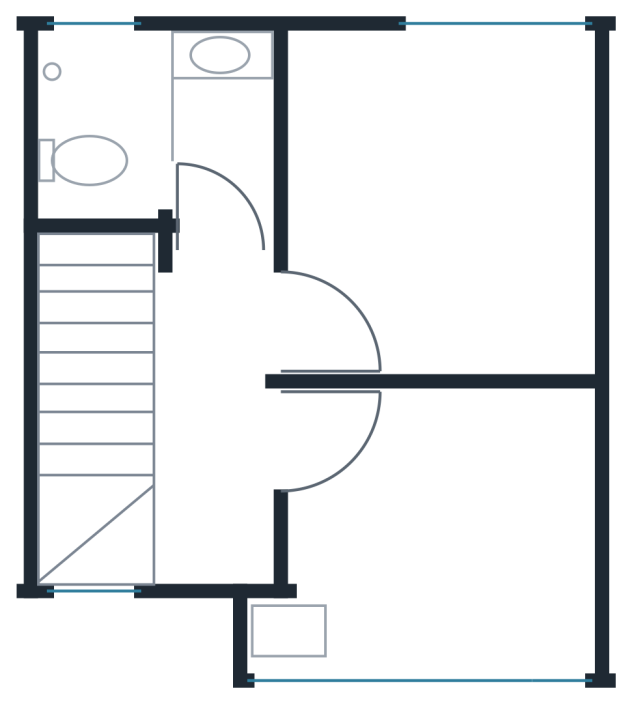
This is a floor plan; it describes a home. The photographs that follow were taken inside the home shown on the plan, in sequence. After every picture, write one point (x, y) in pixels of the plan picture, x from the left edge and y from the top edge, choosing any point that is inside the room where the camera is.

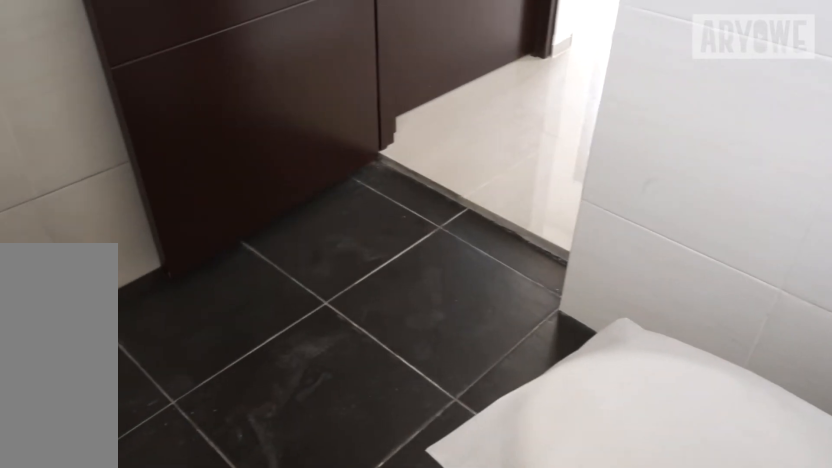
(163, 132)
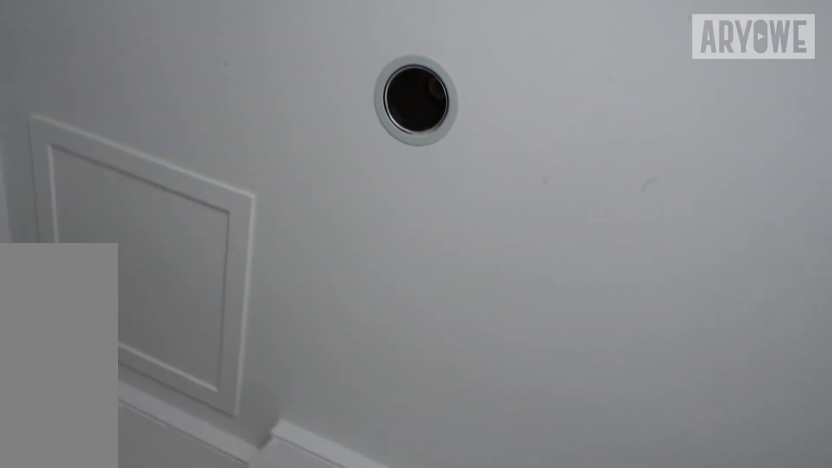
(163, 132)
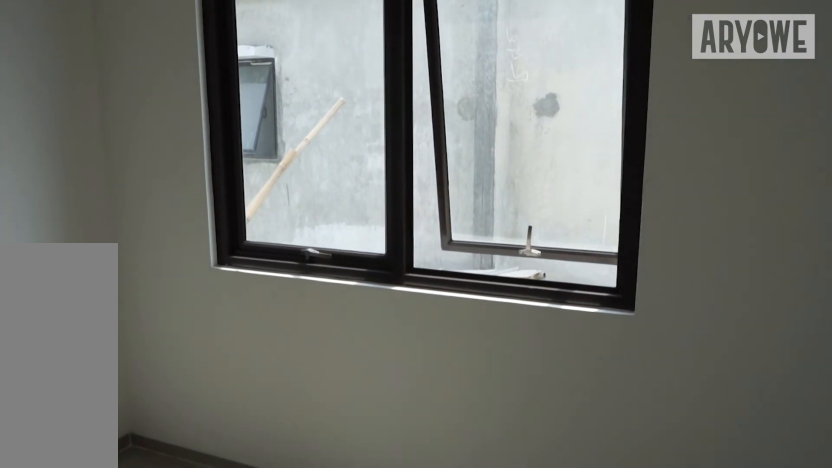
(437, 201)
